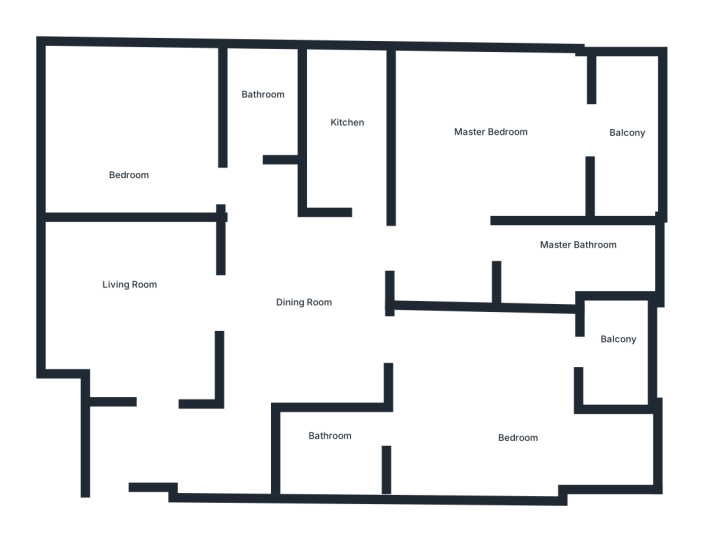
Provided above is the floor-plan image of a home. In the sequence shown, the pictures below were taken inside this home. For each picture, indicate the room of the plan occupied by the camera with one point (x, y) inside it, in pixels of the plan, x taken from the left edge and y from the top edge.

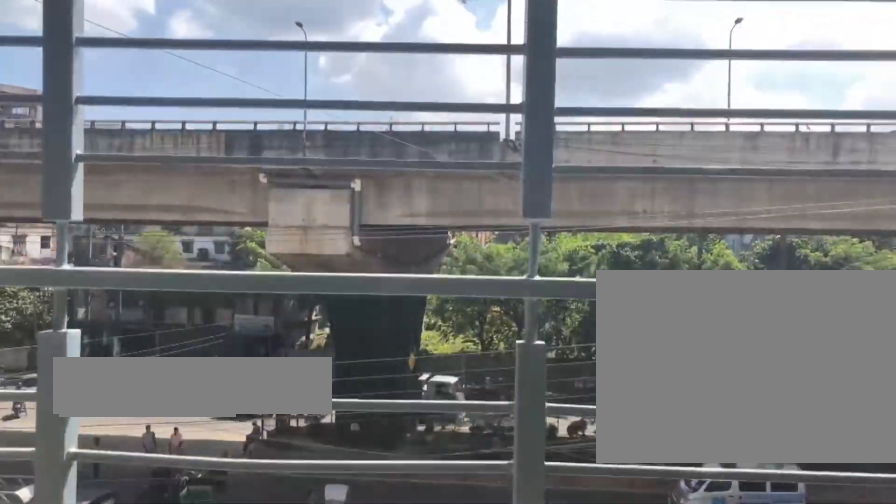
(629, 349)
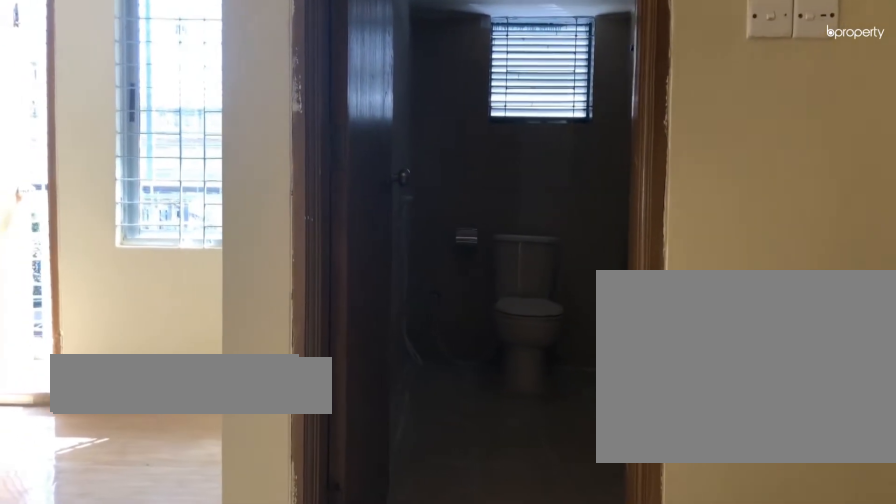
(436, 250)
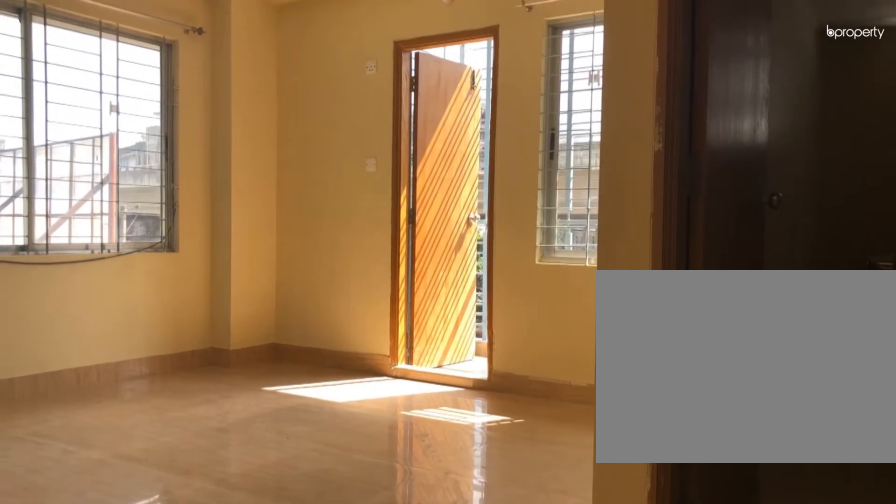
(472, 147)
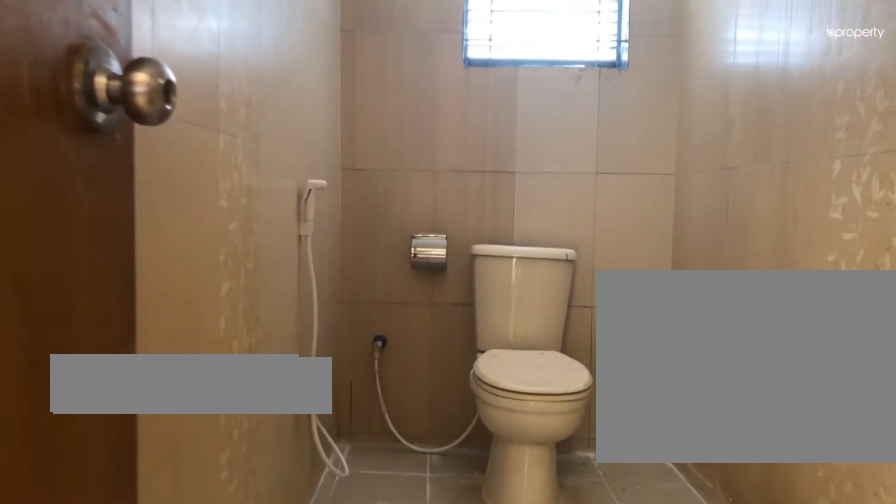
(561, 254)
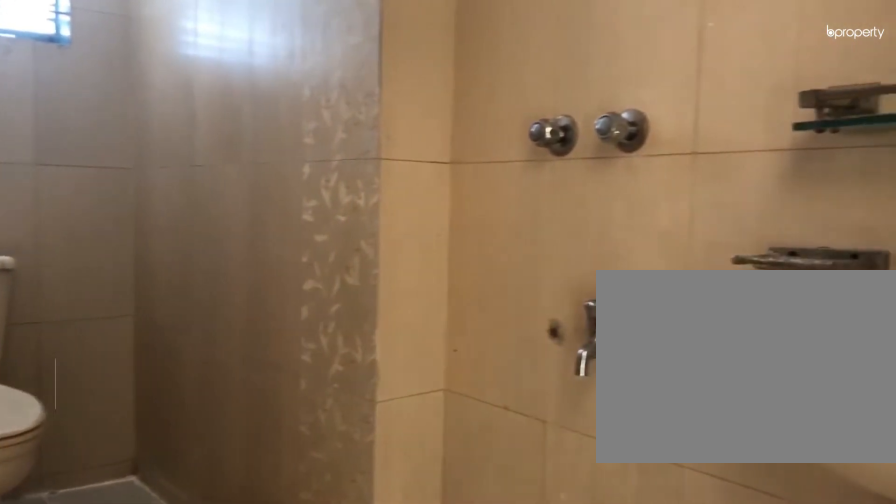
(561, 254)
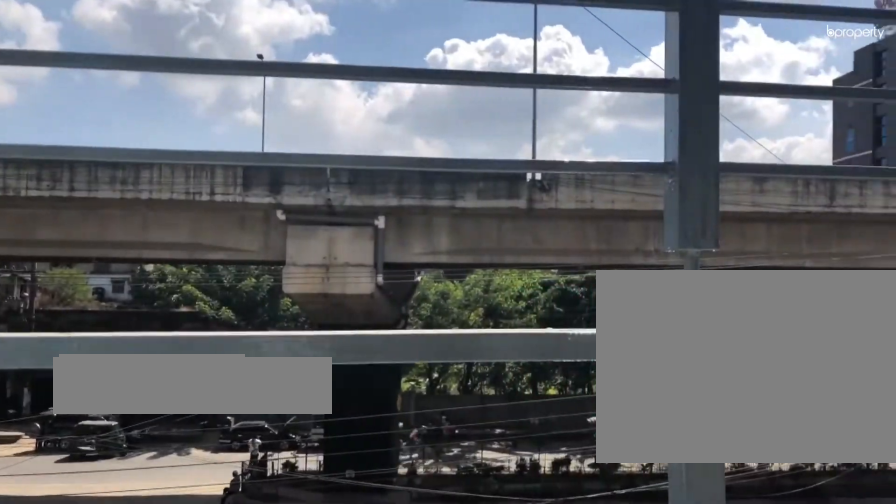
(639, 137)
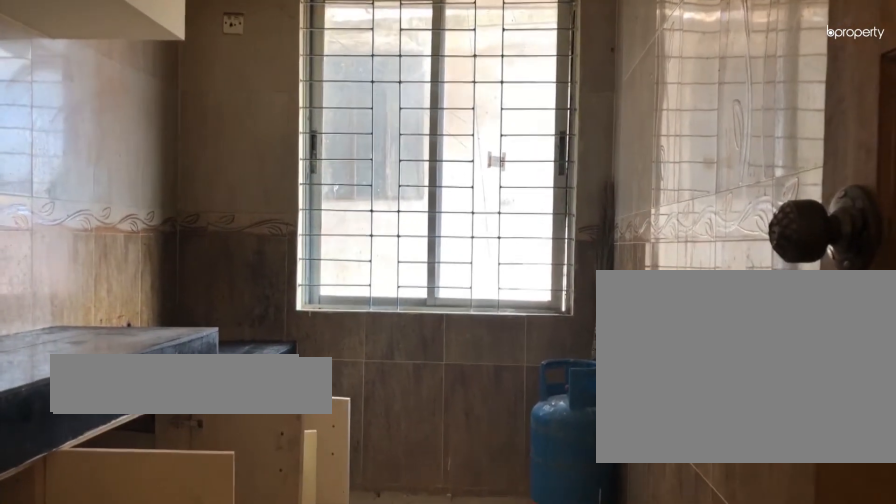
(347, 131)
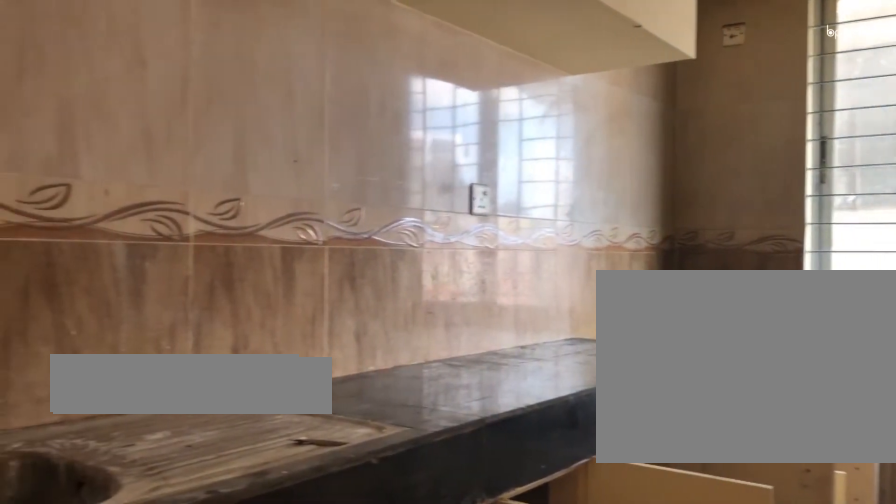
(347, 131)
